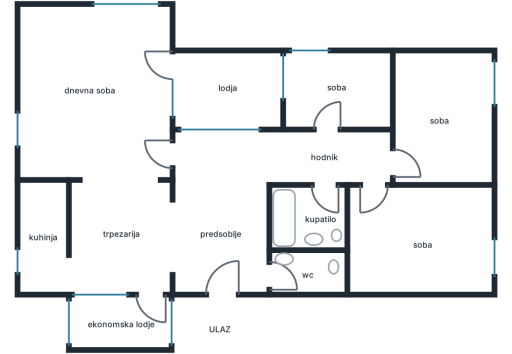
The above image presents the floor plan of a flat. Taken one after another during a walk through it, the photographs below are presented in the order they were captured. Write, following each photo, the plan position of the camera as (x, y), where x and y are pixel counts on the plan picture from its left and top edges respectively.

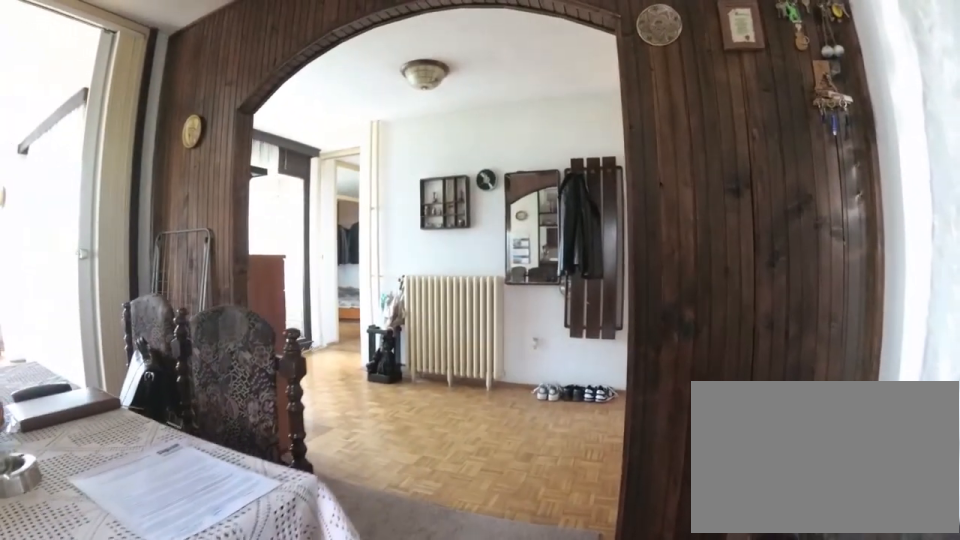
(100, 281)
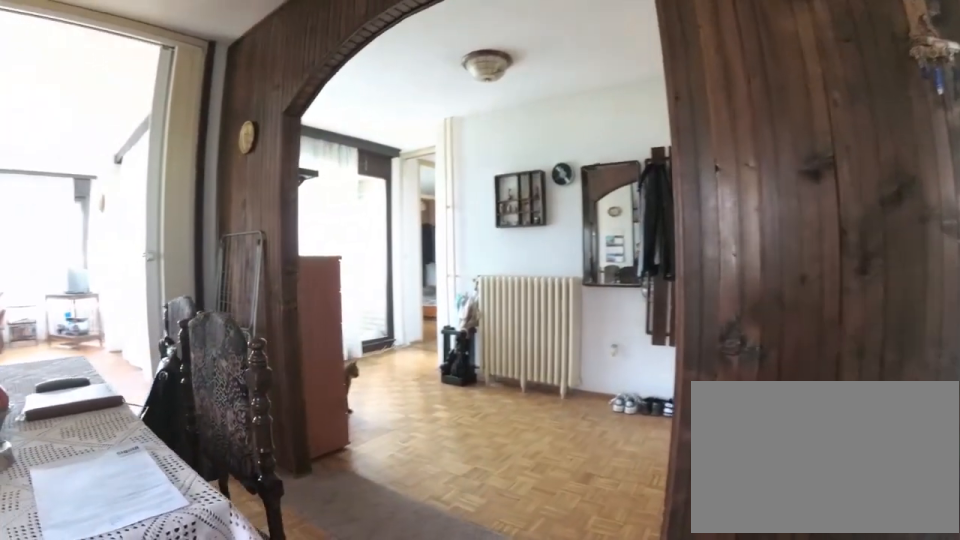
(111, 284)
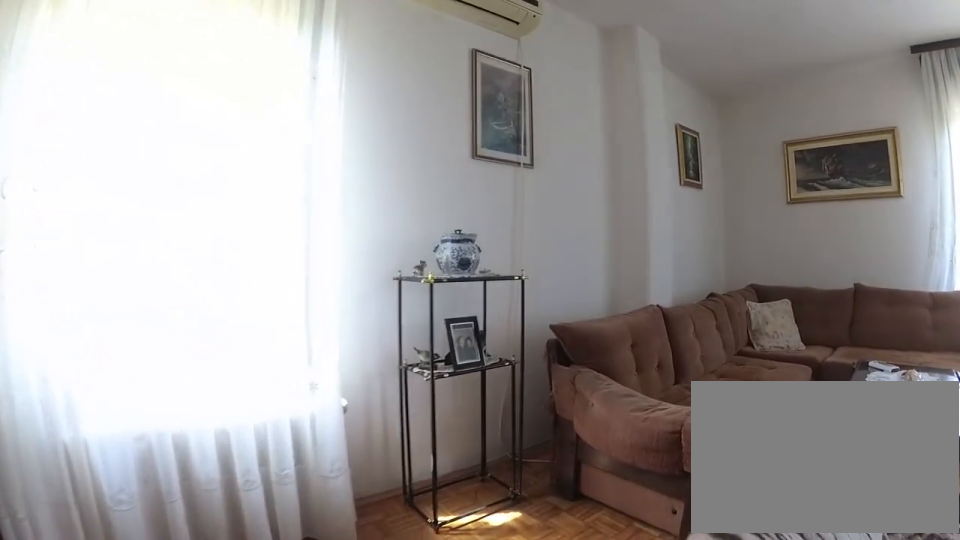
(84, 142)
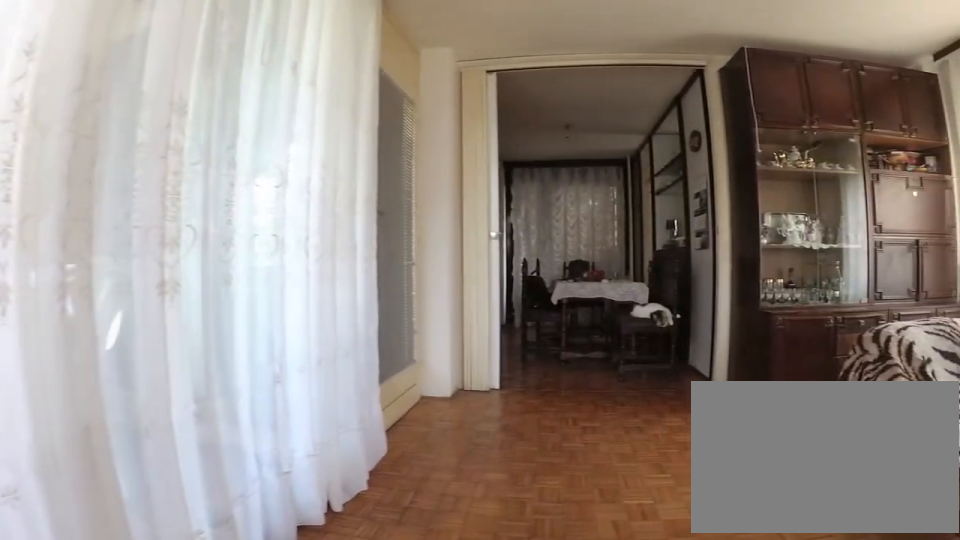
(137, 43)
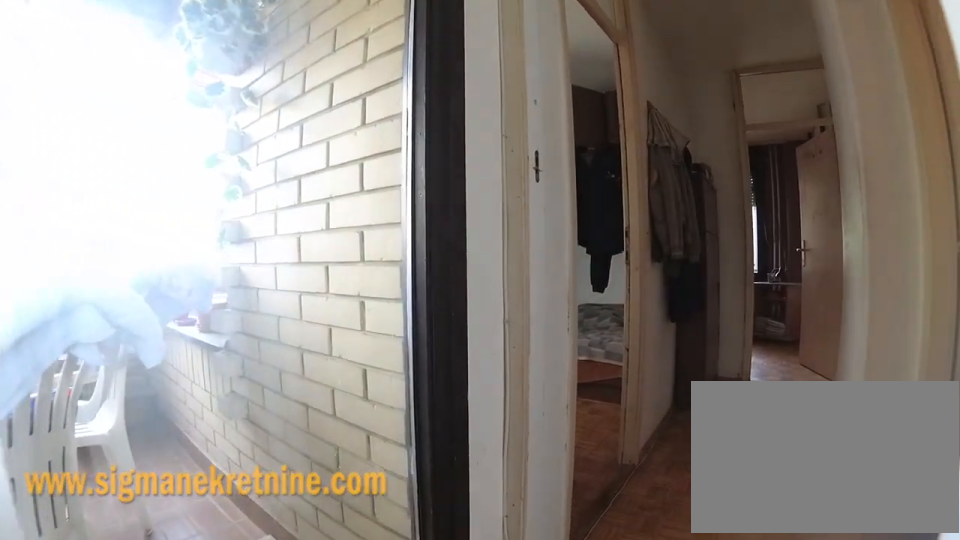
(226, 177)
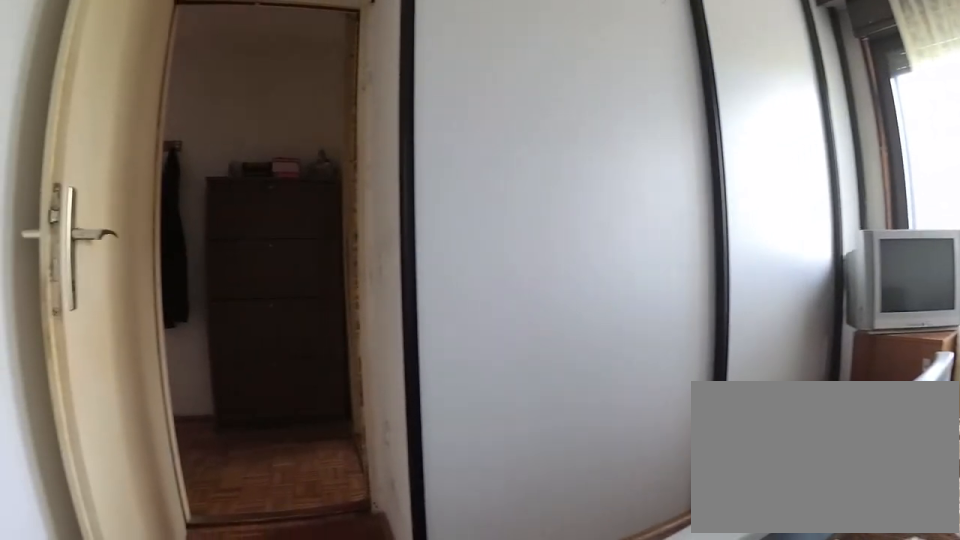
(361, 269)
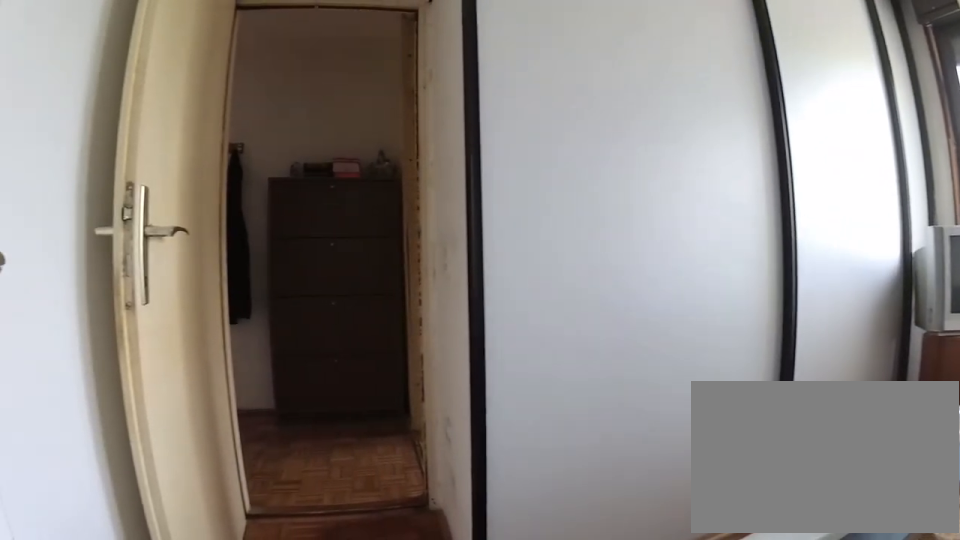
(364, 269)
